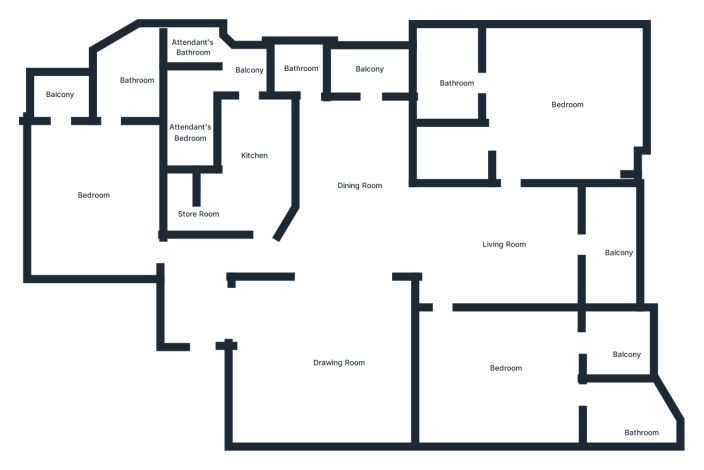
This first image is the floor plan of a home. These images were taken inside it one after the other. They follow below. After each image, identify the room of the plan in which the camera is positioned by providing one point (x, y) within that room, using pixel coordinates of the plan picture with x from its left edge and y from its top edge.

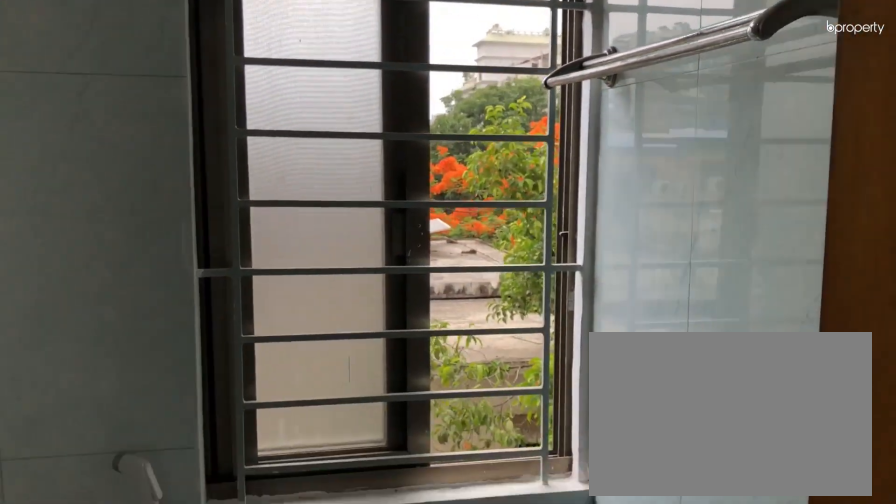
(296, 65)
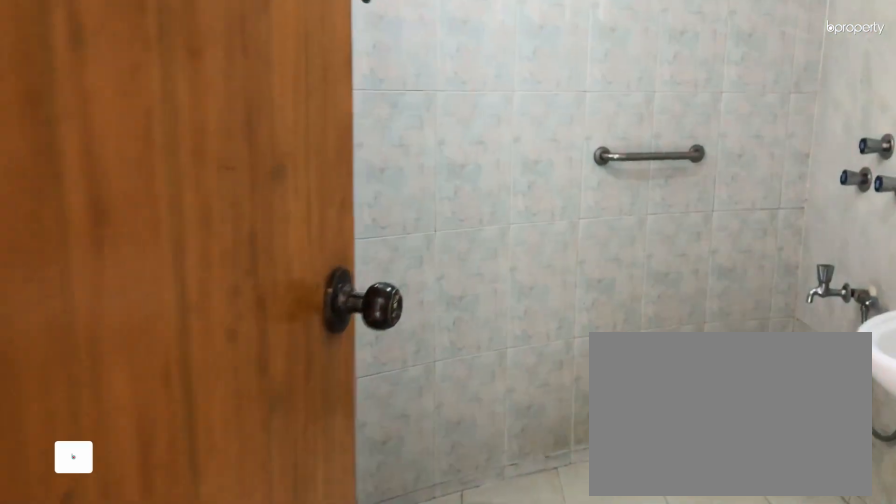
(130, 66)
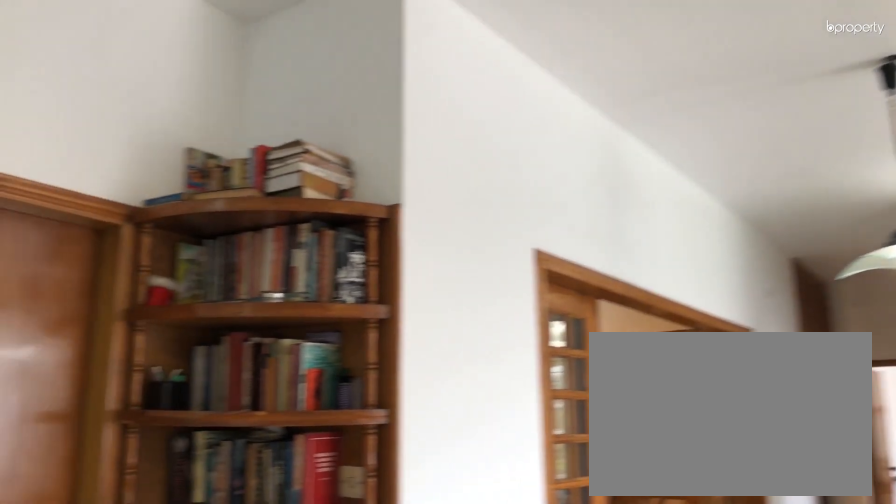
(510, 241)
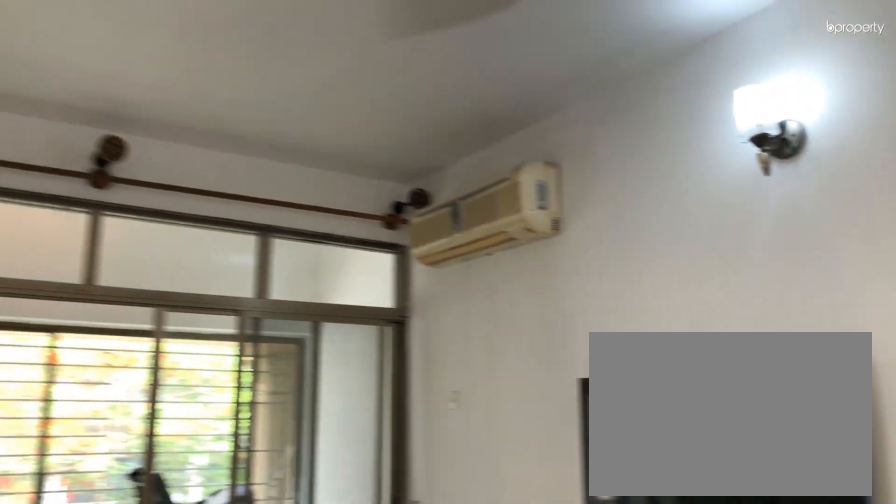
(515, 245)
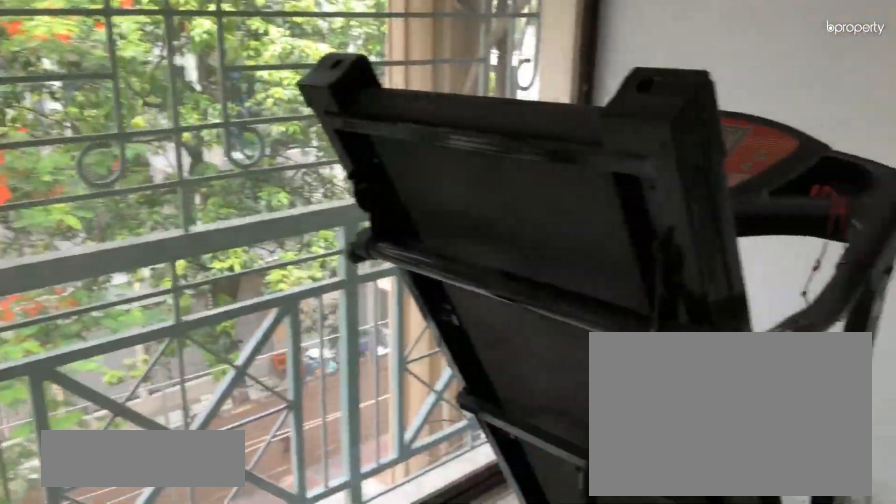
(612, 239)
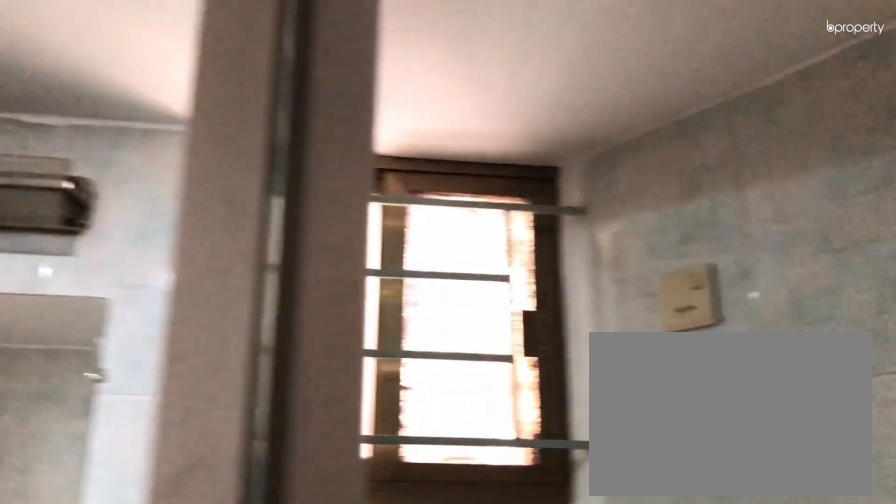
(627, 404)
